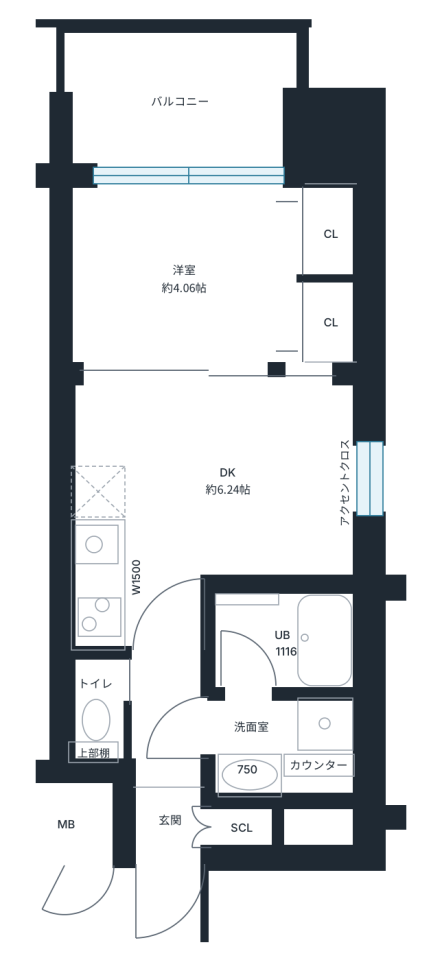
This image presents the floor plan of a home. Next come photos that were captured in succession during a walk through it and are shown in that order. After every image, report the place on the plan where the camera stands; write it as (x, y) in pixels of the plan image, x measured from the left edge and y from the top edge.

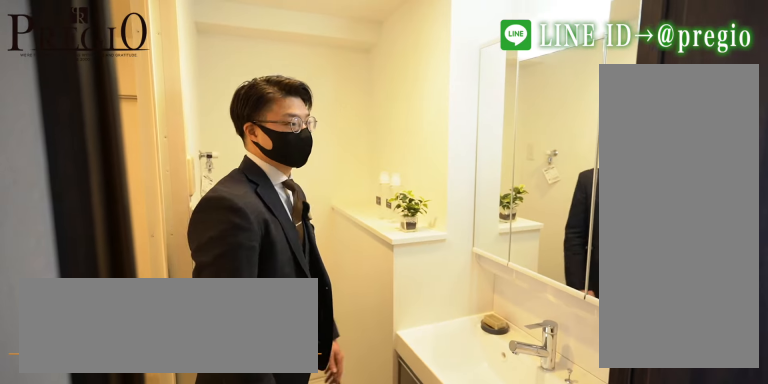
(251, 728)
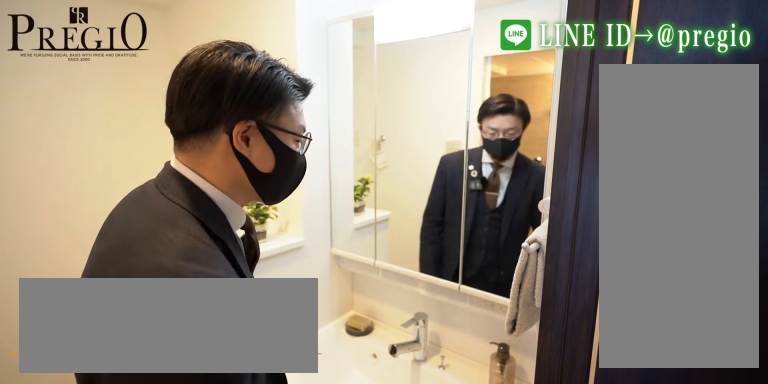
(251, 728)
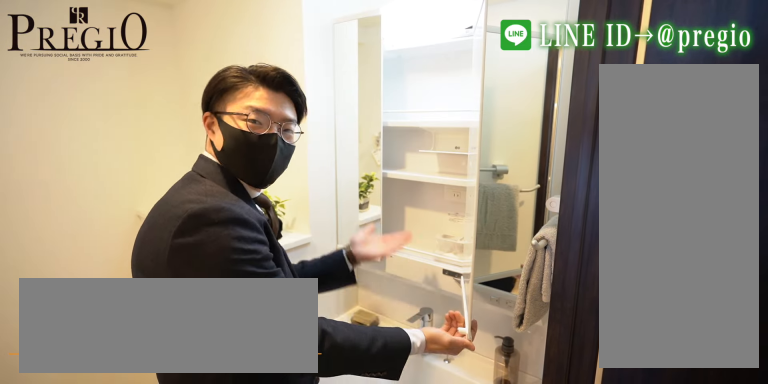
(250, 726)
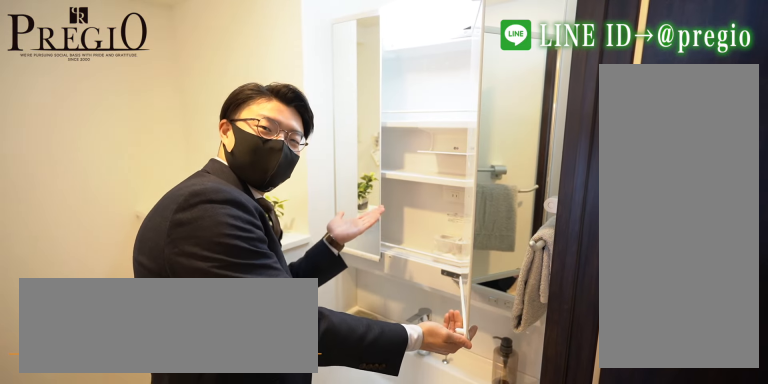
(250, 726)
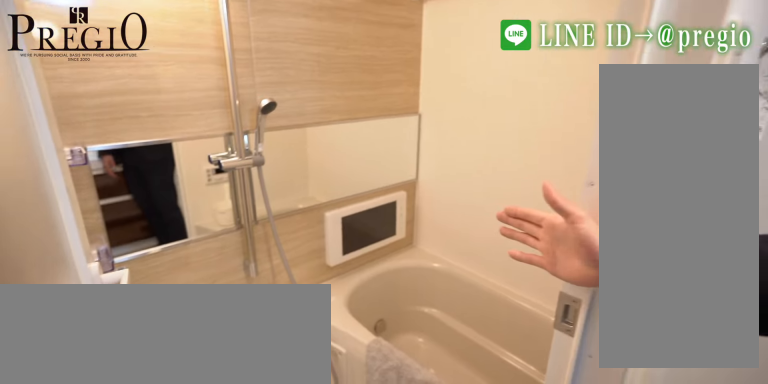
(280, 649)
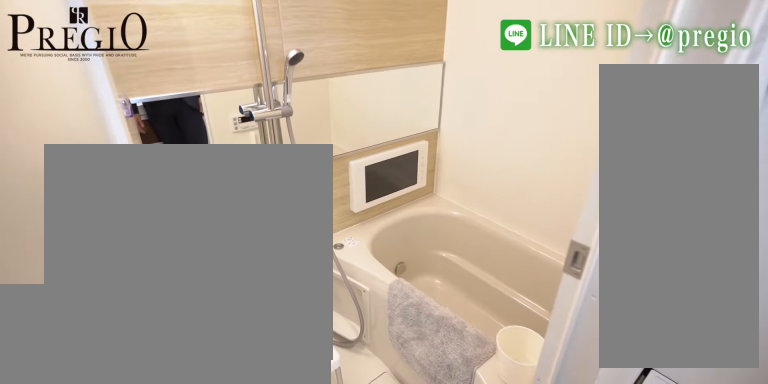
(279, 649)
